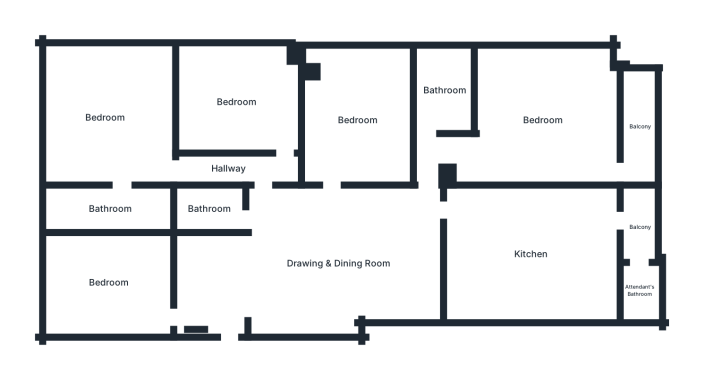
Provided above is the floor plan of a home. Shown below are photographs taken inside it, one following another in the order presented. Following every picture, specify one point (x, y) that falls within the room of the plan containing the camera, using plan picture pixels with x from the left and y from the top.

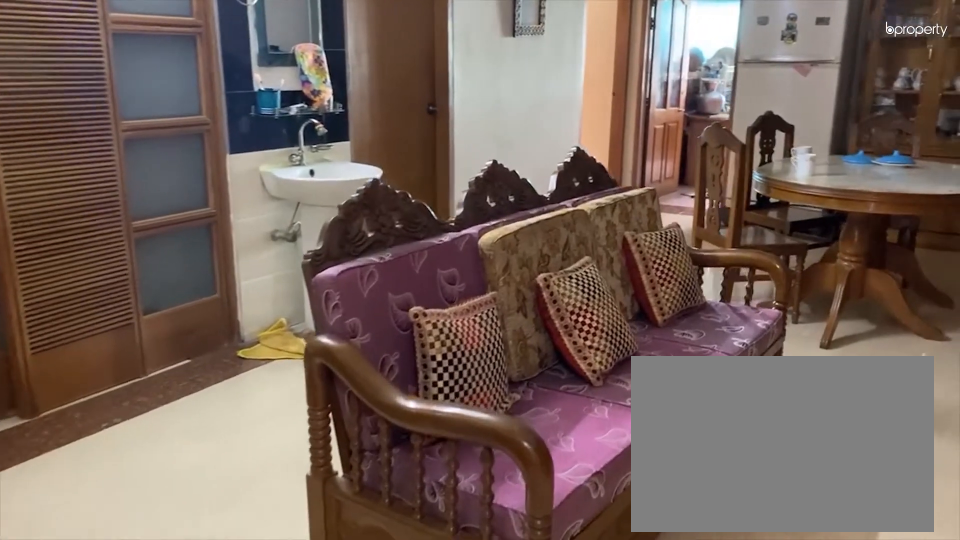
(334, 274)
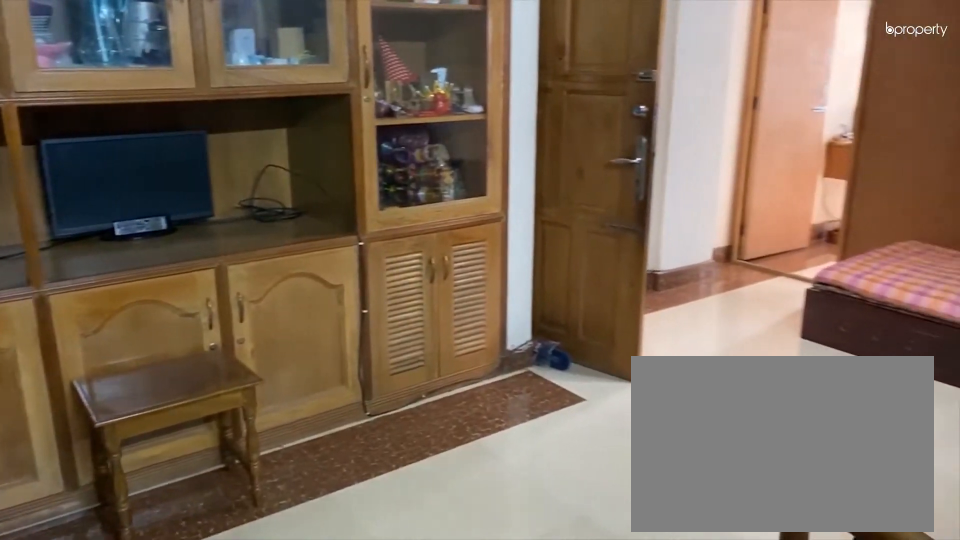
(334, 274)
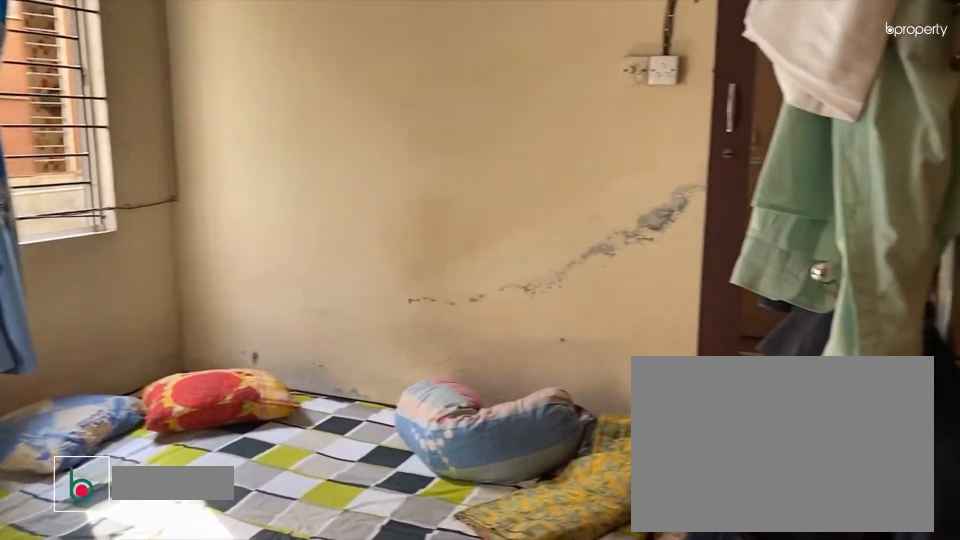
(106, 281)
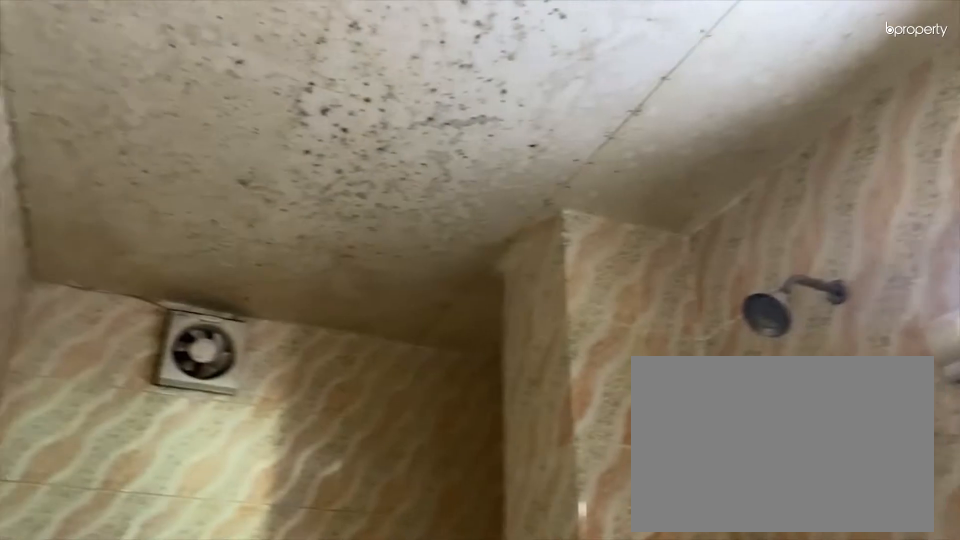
(211, 207)
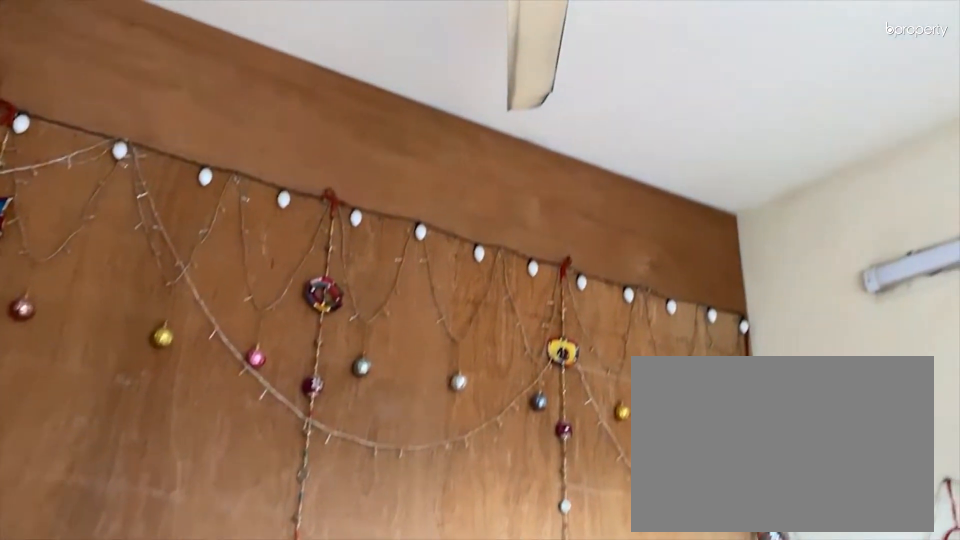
(236, 104)
